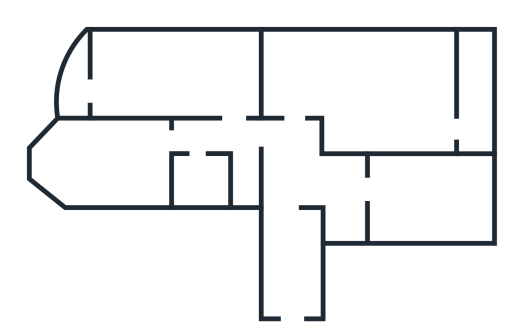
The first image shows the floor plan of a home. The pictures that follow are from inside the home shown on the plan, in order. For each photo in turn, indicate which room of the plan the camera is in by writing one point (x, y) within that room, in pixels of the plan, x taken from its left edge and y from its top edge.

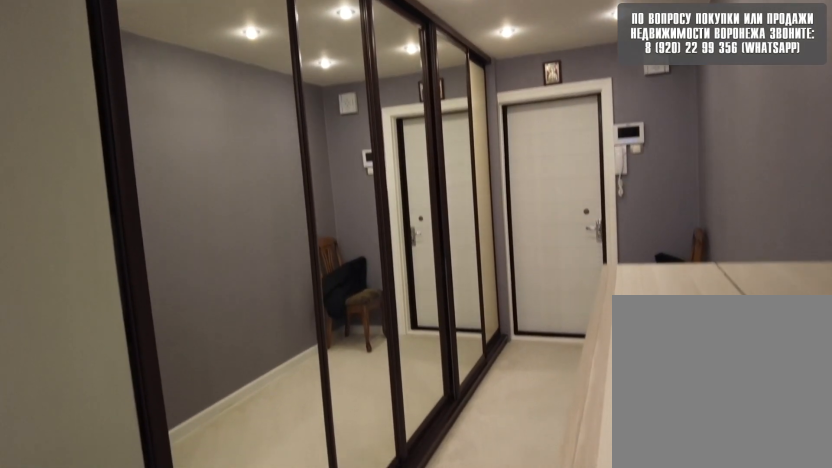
(295, 186)
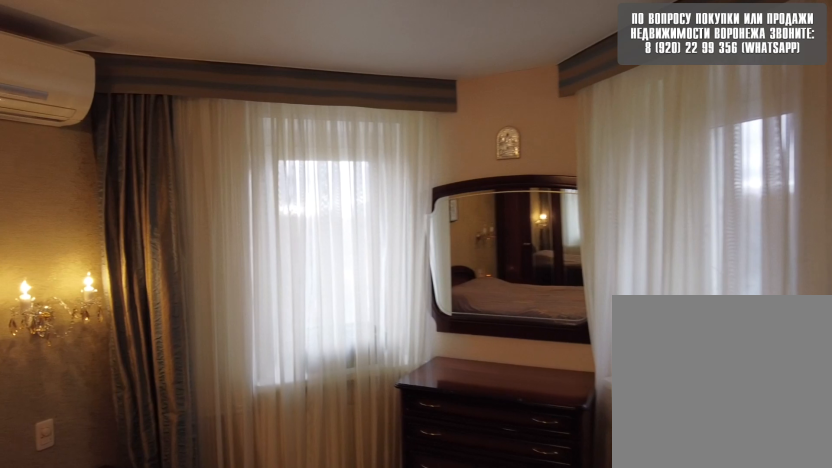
(118, 158)
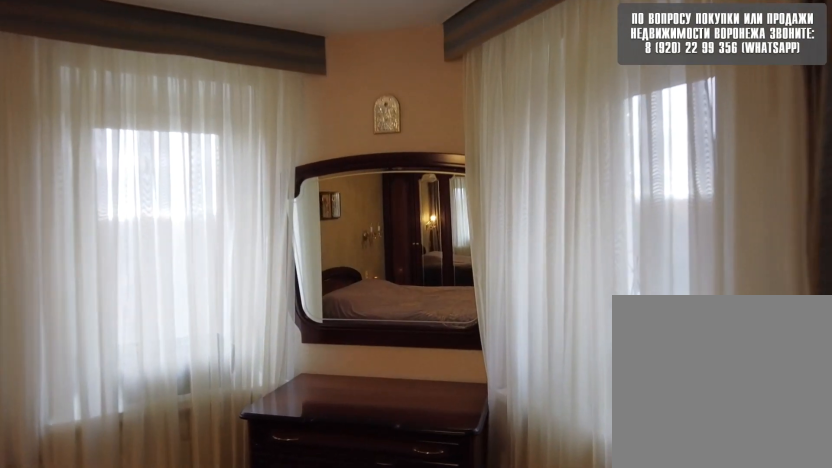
(118, 158)
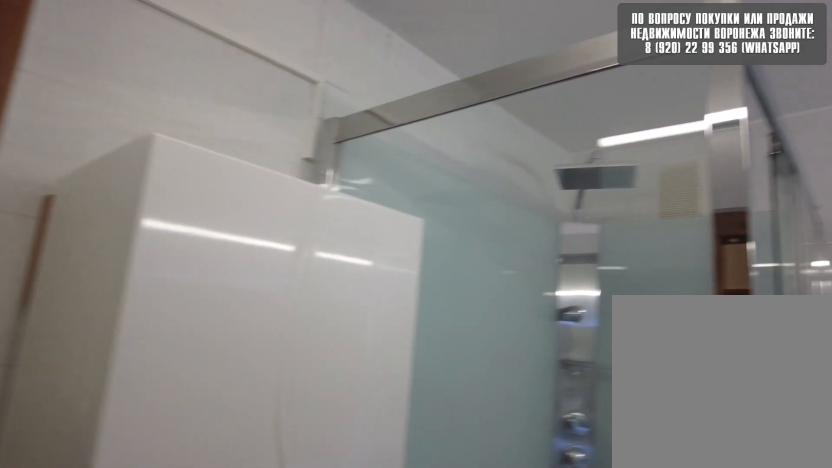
(197, 149)
